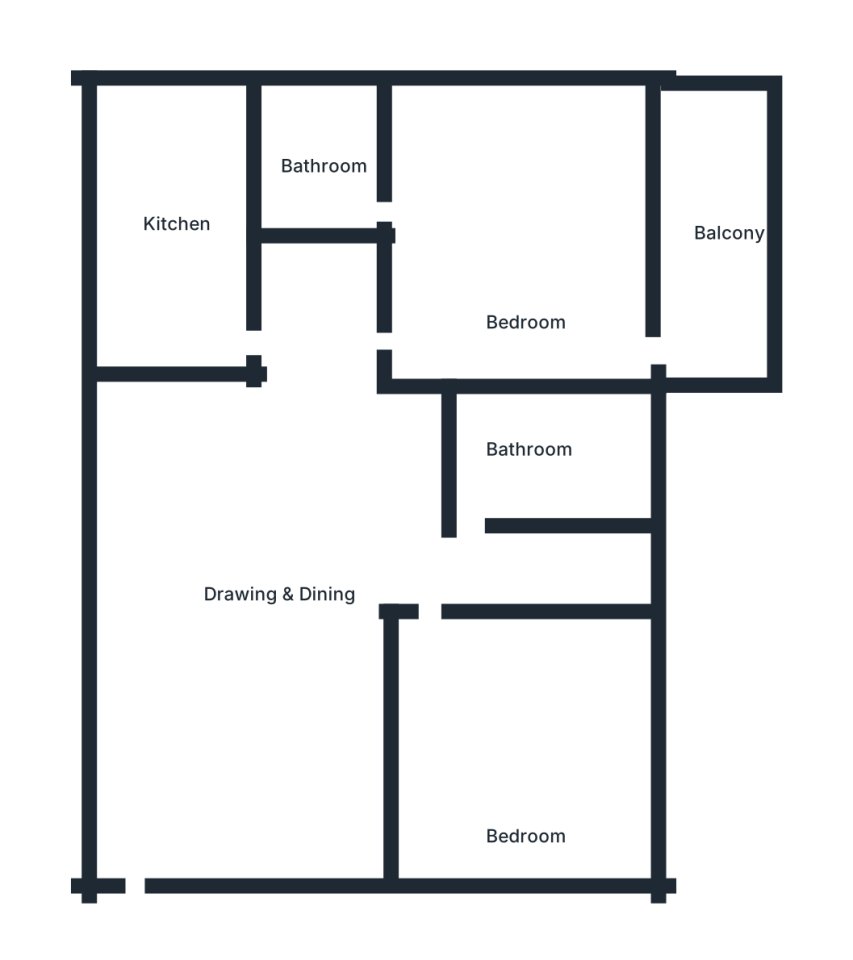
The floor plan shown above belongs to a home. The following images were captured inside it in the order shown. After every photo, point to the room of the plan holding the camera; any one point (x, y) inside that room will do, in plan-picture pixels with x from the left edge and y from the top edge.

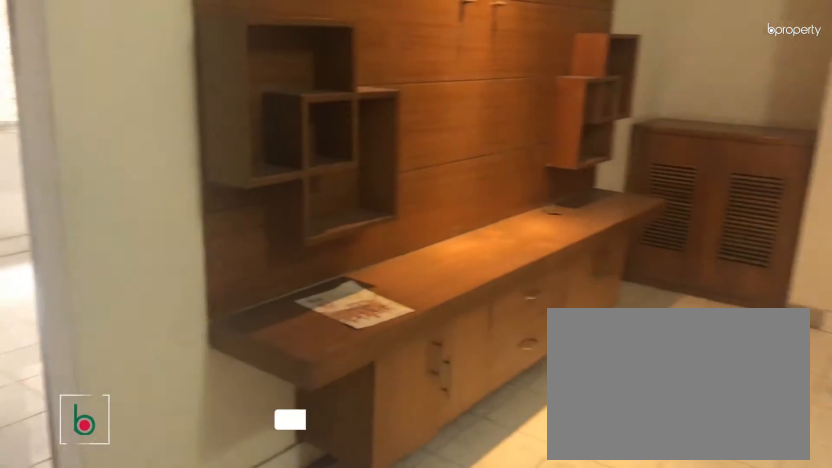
(294, 579)
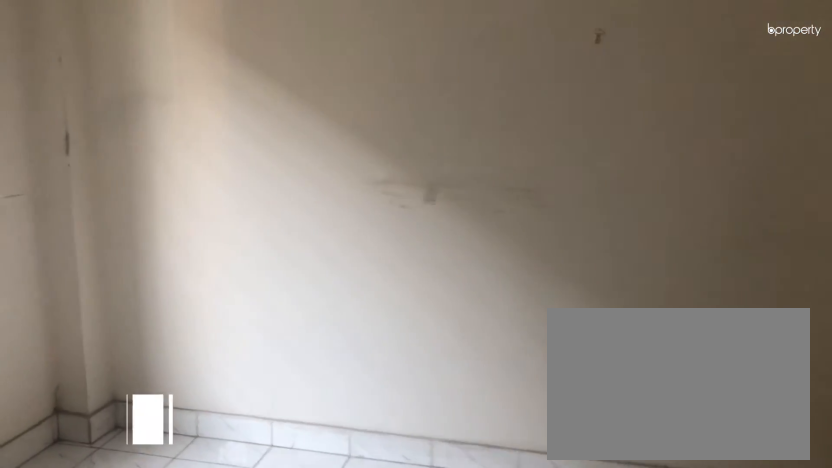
(527, 774)
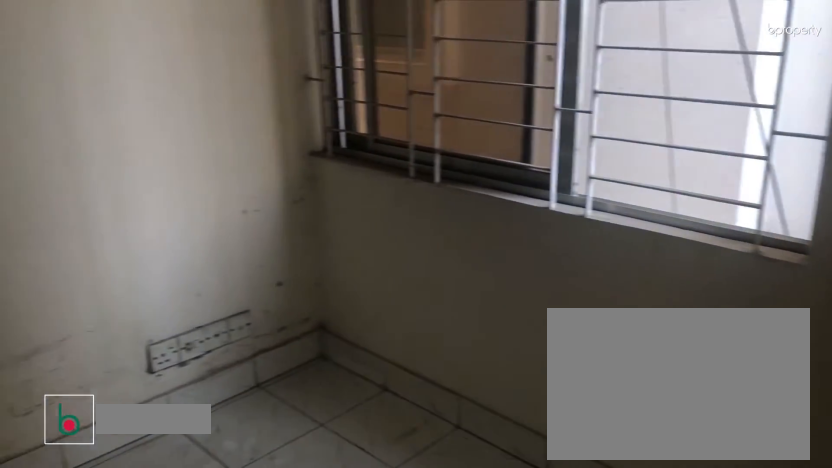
(515, 242)
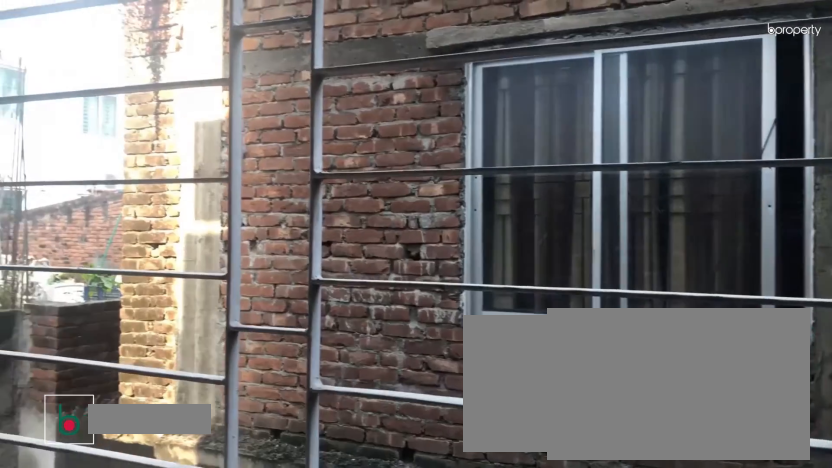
(717, 213)
